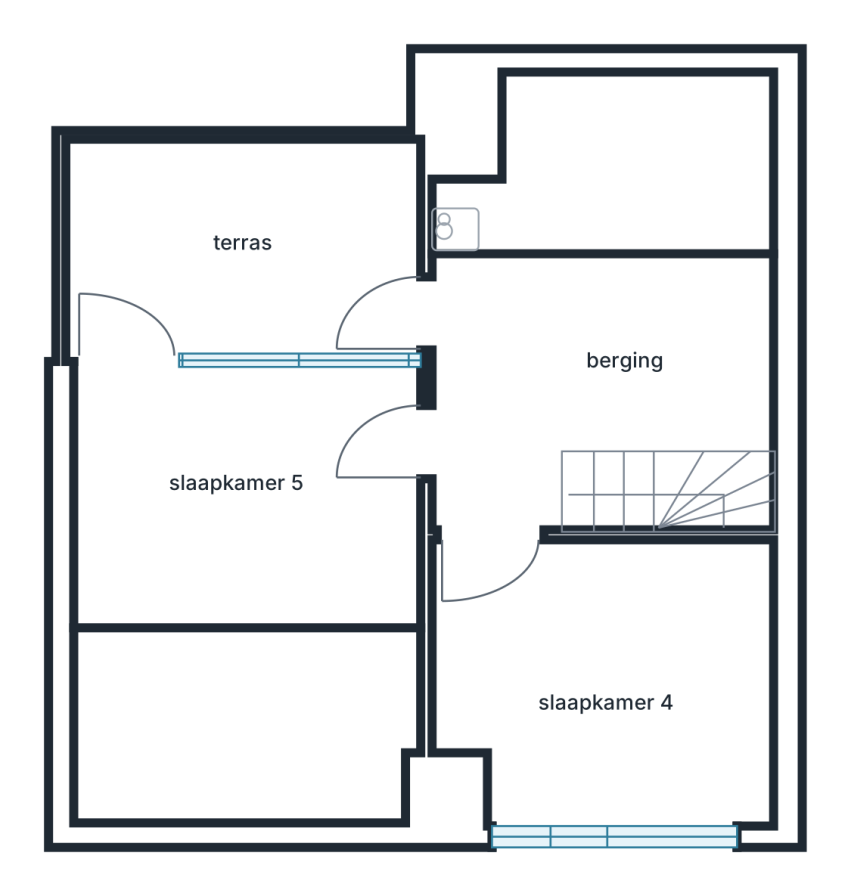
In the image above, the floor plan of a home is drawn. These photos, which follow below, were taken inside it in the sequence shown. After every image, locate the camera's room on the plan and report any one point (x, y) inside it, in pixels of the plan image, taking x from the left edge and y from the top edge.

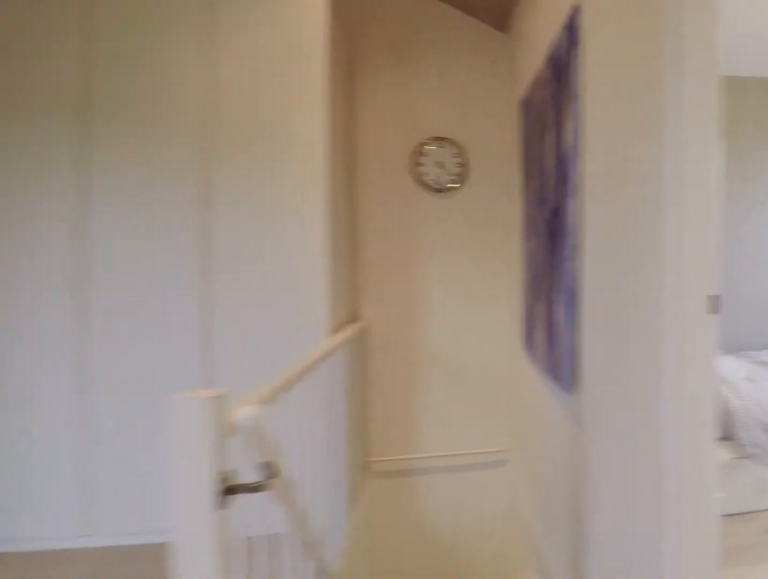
(592, 370)
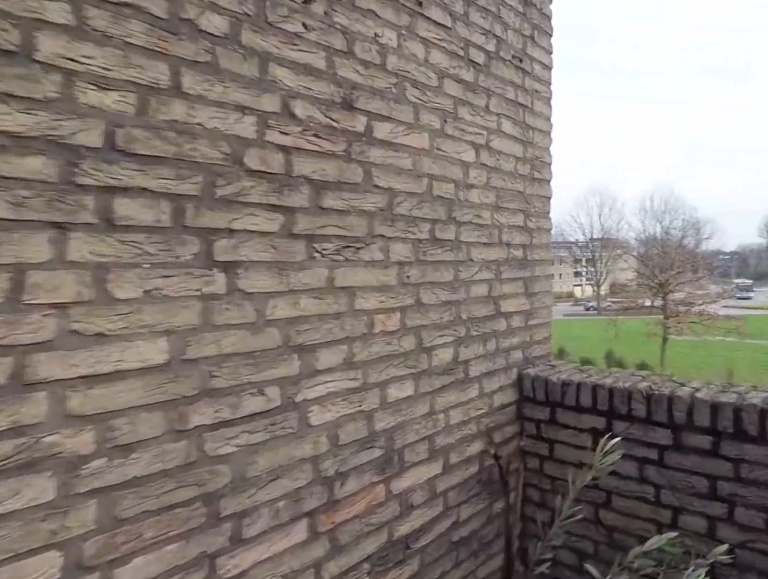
(244, 247)
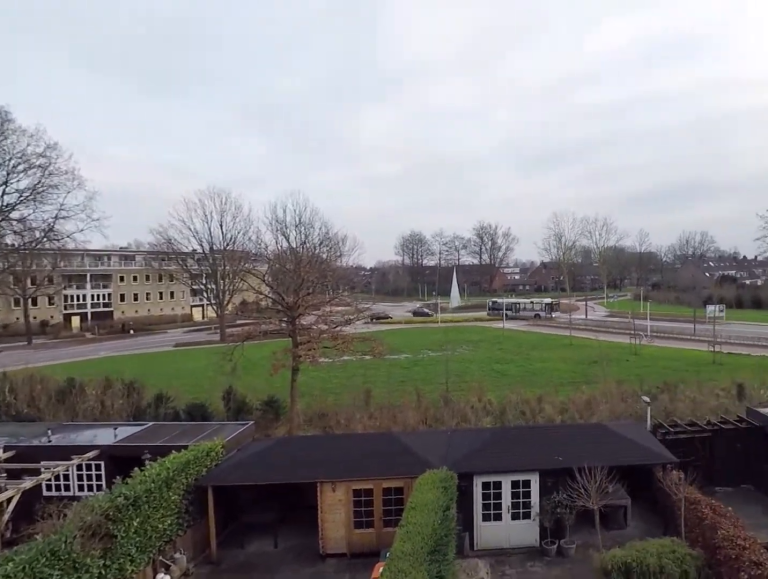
(244, 247)
